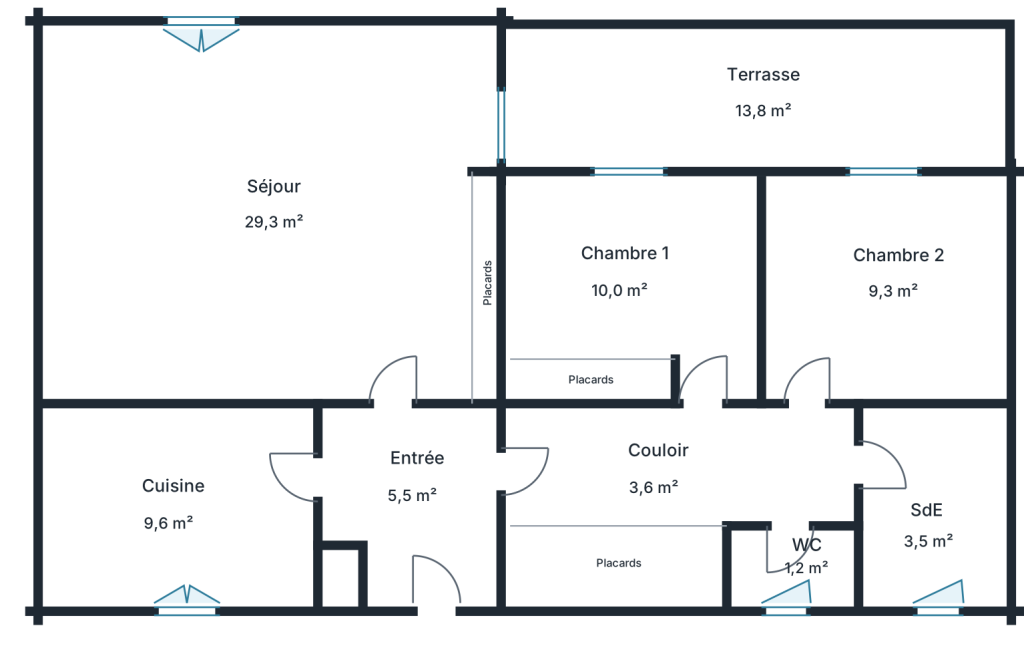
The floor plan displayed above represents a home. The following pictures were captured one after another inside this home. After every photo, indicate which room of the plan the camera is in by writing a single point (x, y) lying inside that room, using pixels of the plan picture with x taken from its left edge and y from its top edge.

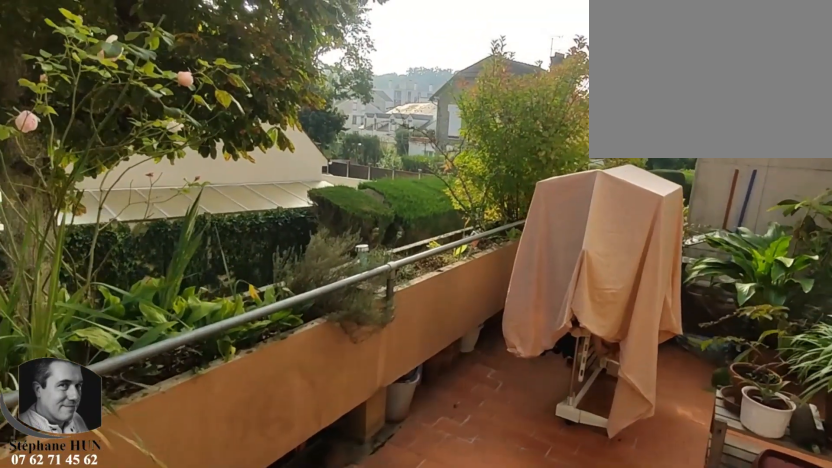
(760, 90)
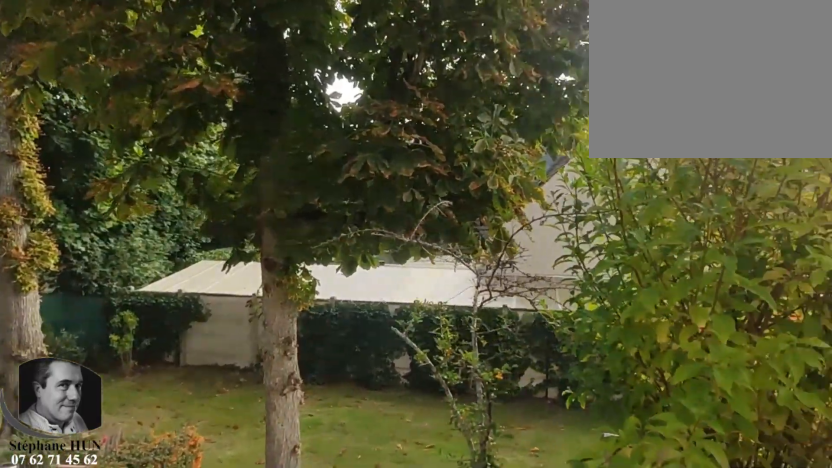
(760, 90)
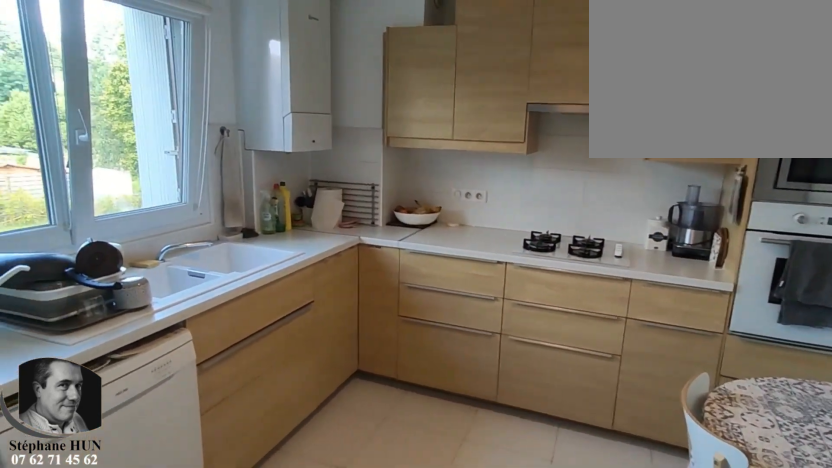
(177, 505)
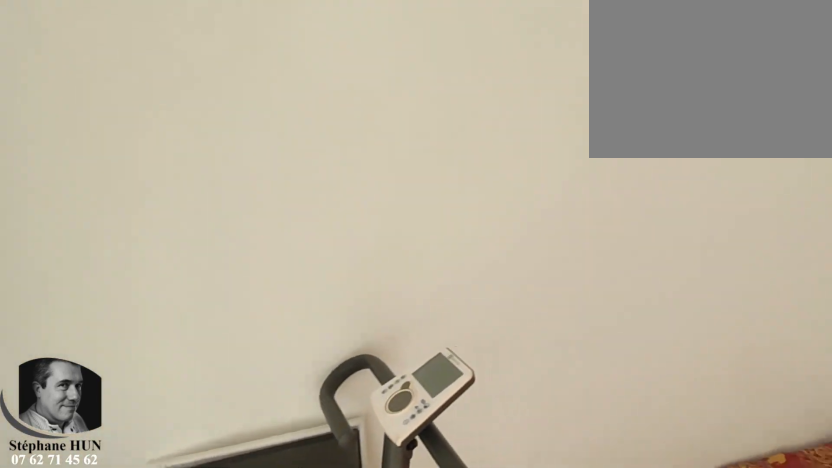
(887, 291)
